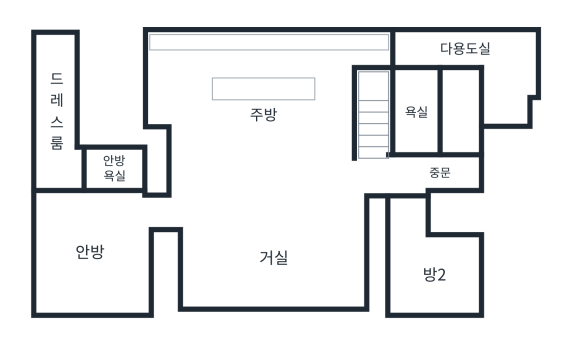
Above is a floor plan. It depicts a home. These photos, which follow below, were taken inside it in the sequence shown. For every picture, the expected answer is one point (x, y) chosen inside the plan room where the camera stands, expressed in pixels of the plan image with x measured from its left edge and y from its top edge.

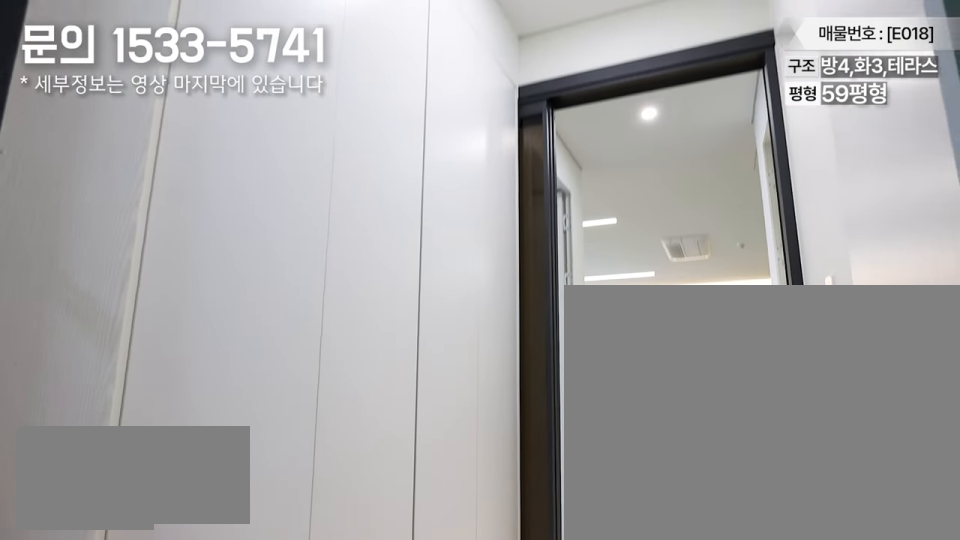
(440, 172)
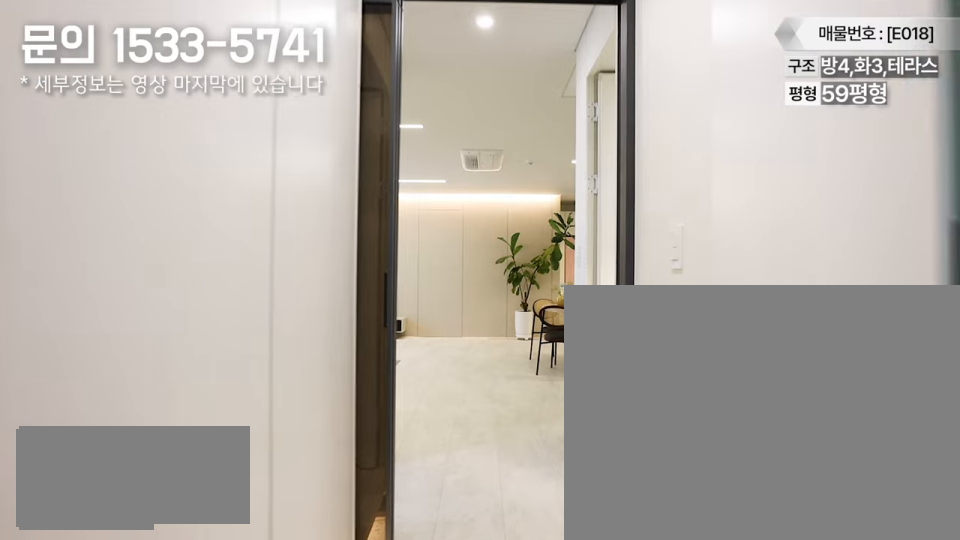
(440, 172)
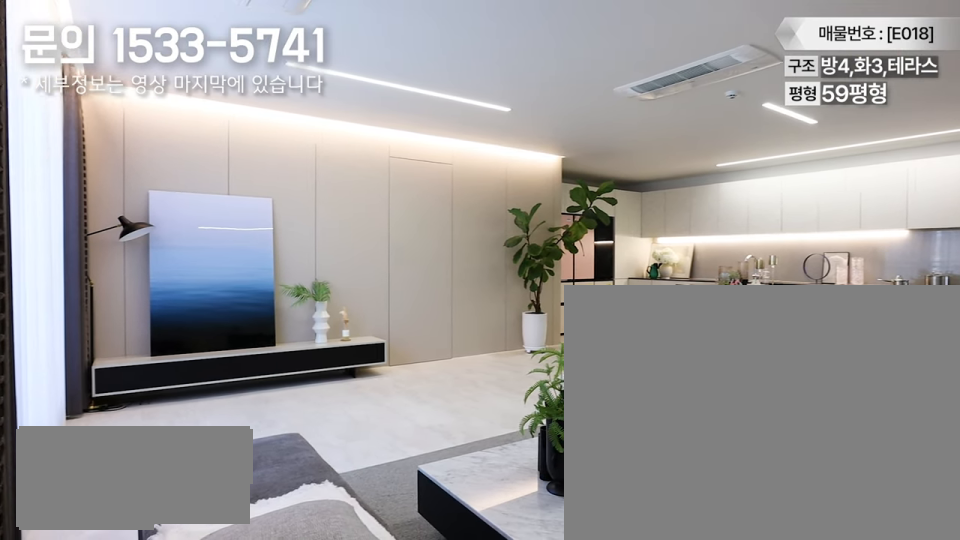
(267, 223)
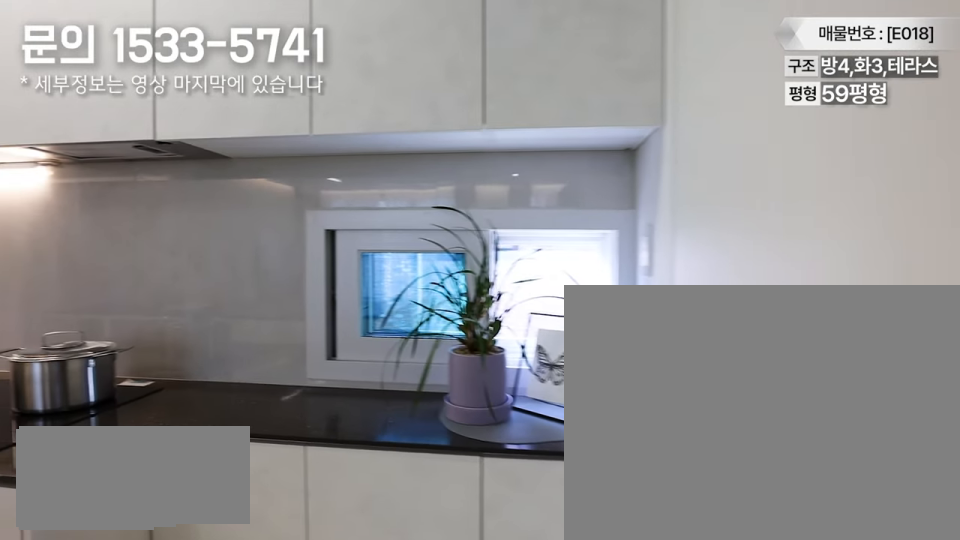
(265, 103)
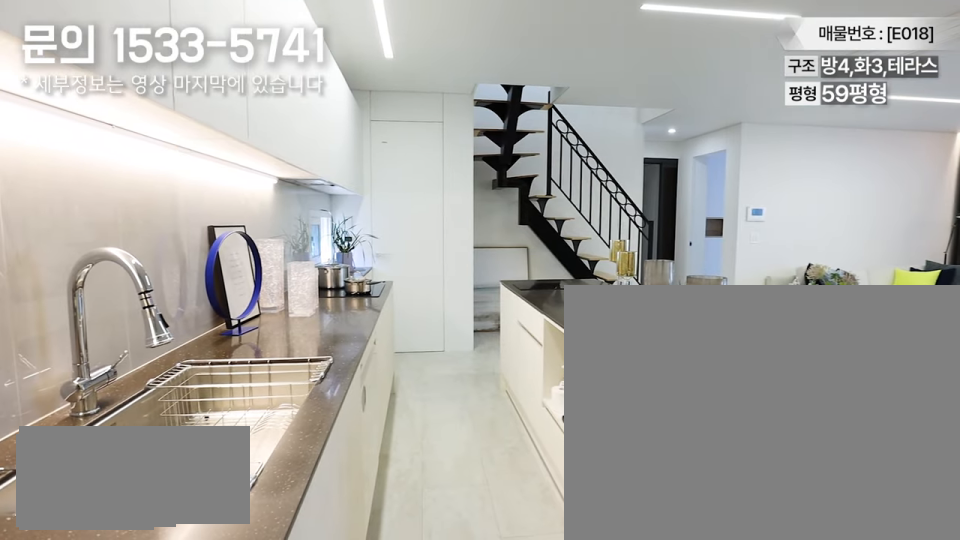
(265, 103)
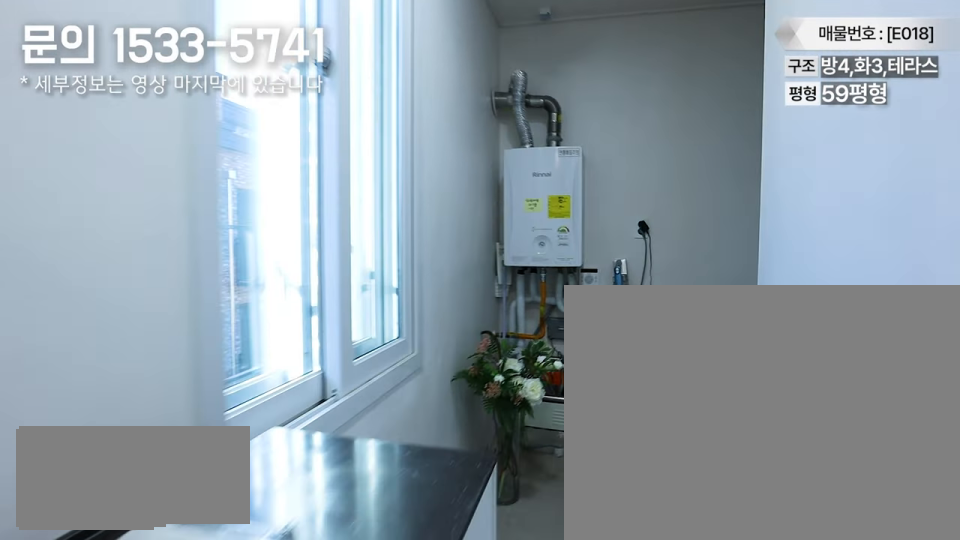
(469, 48)
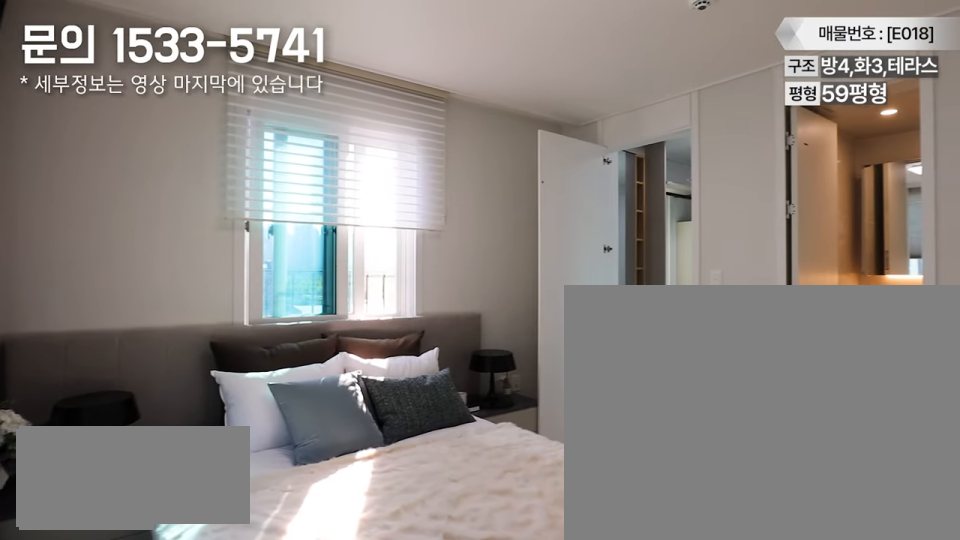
(93, 254)
